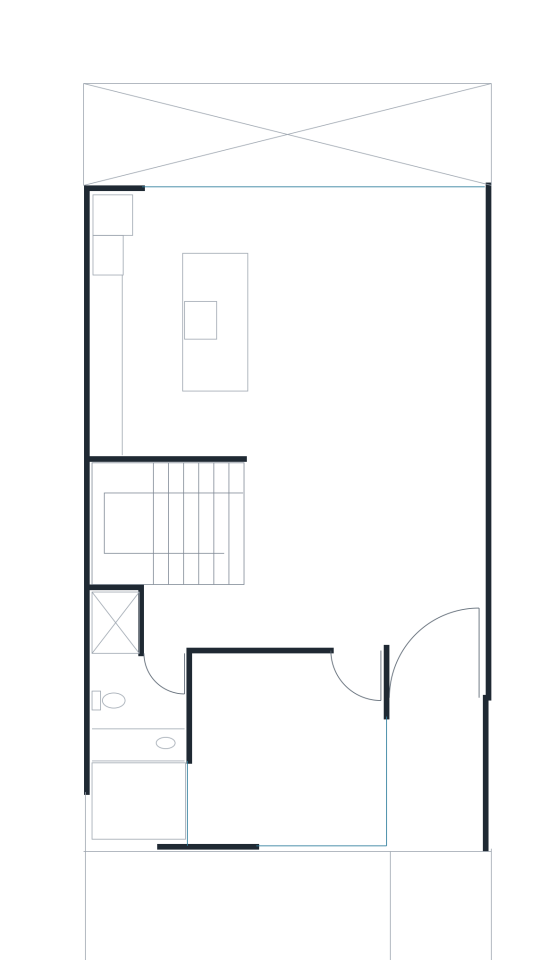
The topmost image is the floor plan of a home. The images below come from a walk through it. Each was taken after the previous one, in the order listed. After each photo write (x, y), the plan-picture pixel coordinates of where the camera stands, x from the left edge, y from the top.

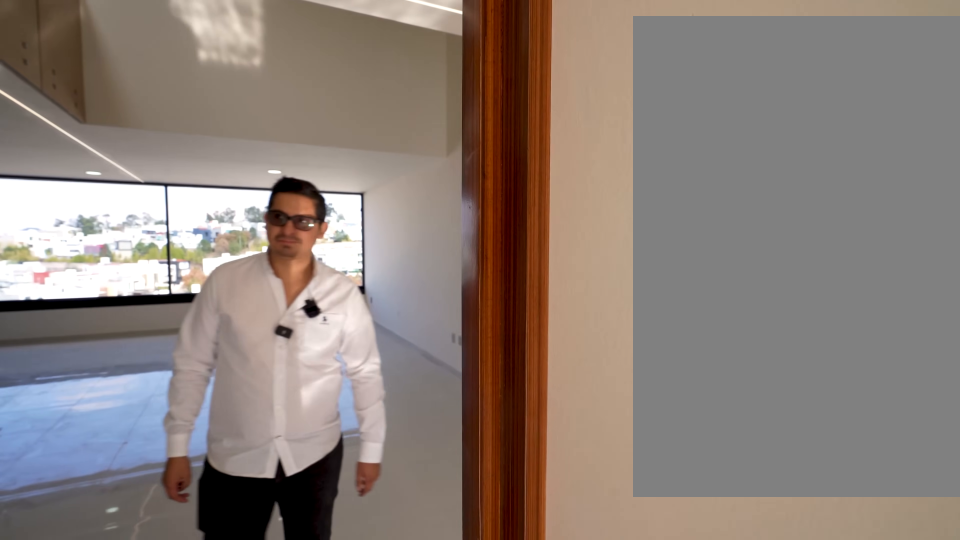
(356, 685)
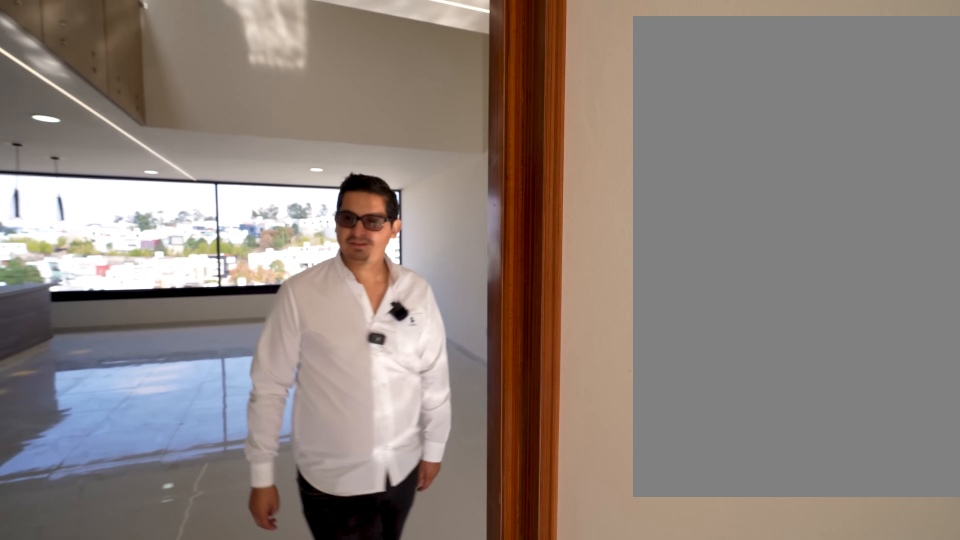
(356, 685)
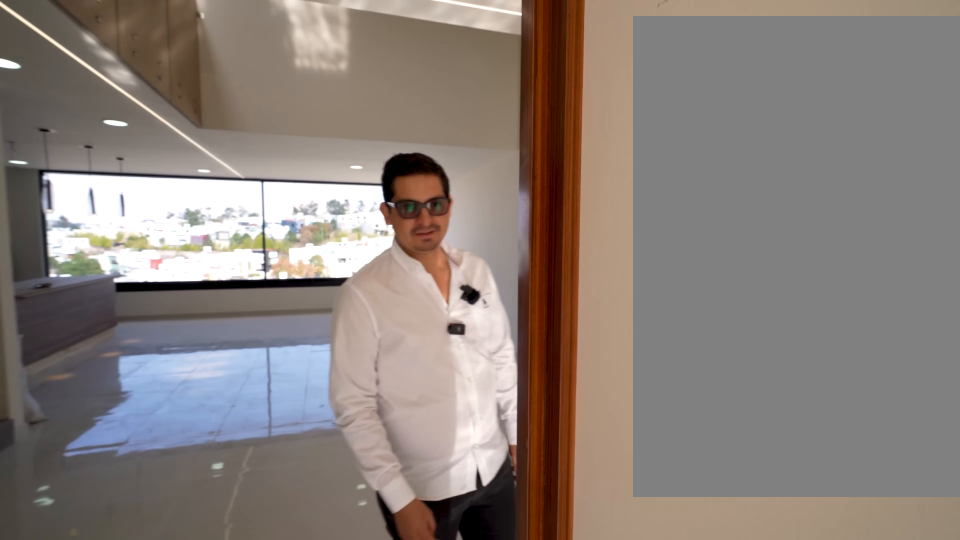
(356, 685)
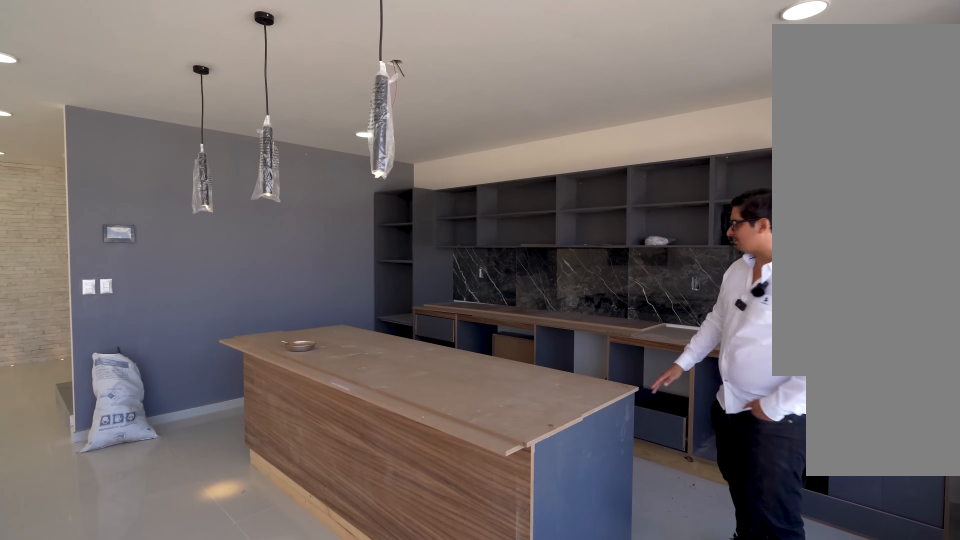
(238, 225)
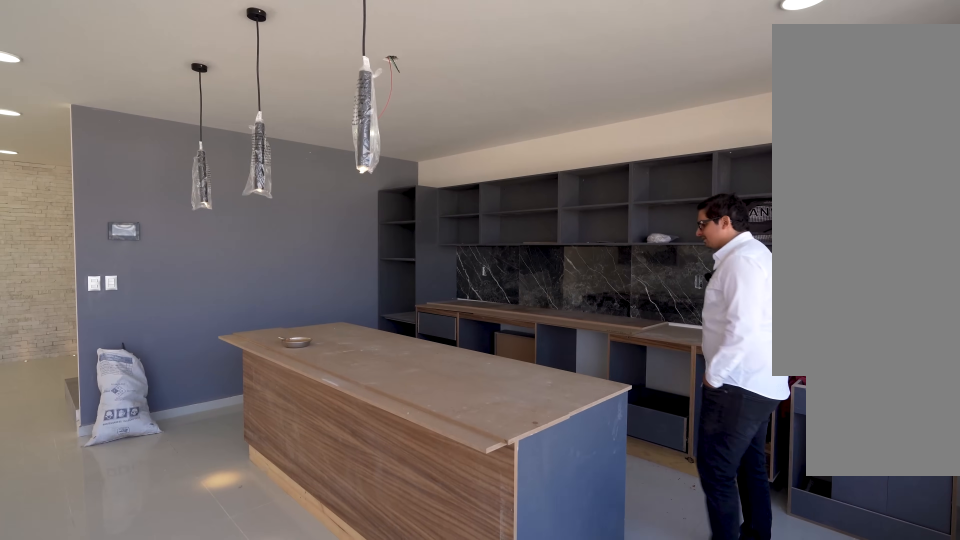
(256, 224)
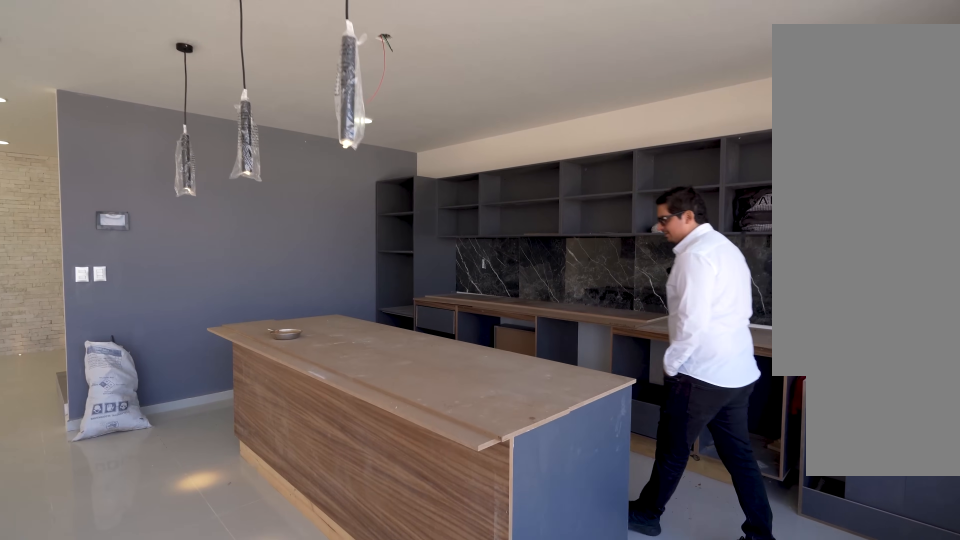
(267, 224)
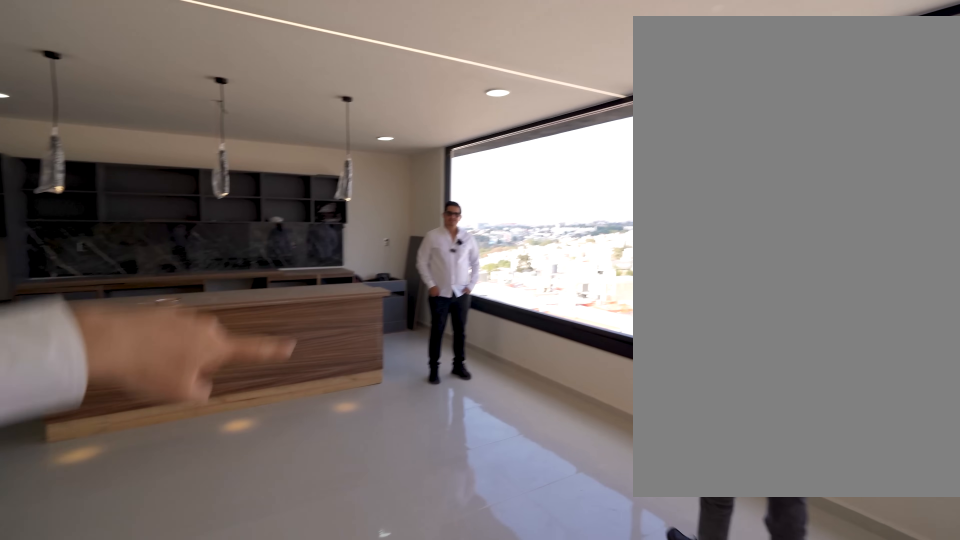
(438, 252)
